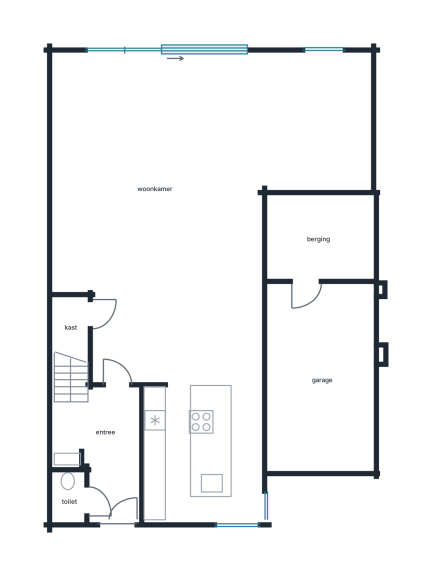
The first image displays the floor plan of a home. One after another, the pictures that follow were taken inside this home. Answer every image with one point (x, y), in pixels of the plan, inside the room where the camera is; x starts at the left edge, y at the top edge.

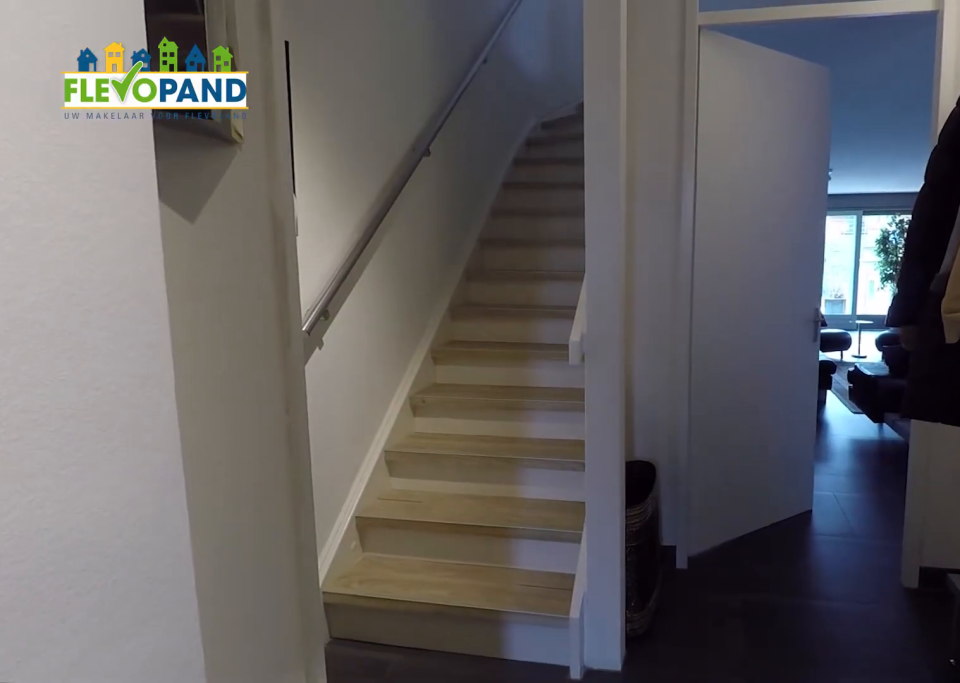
(106, 447)
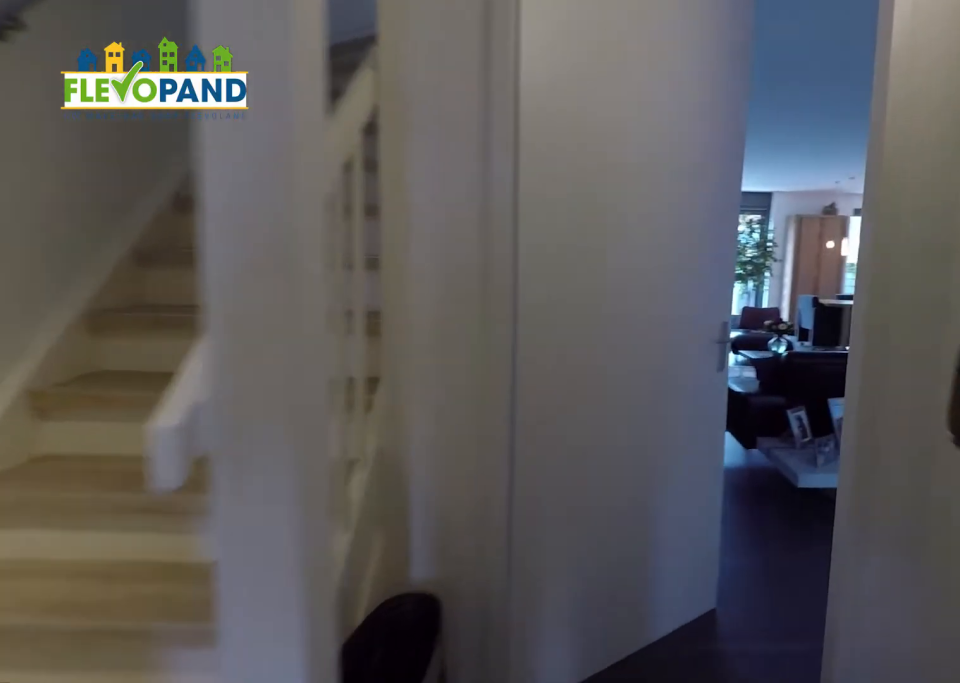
(106, 447)
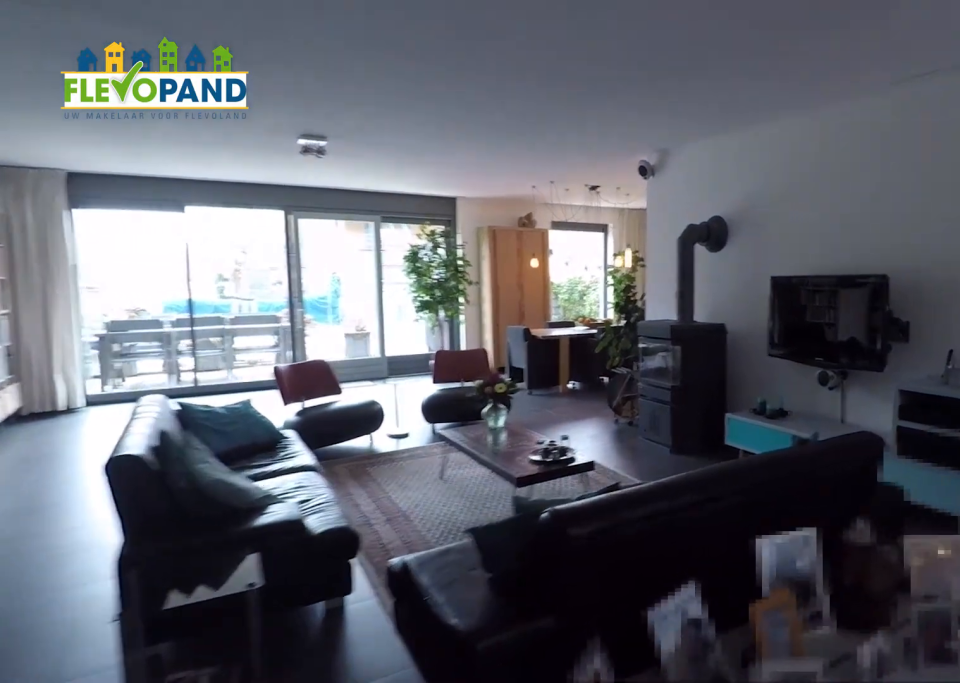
(190, 175)
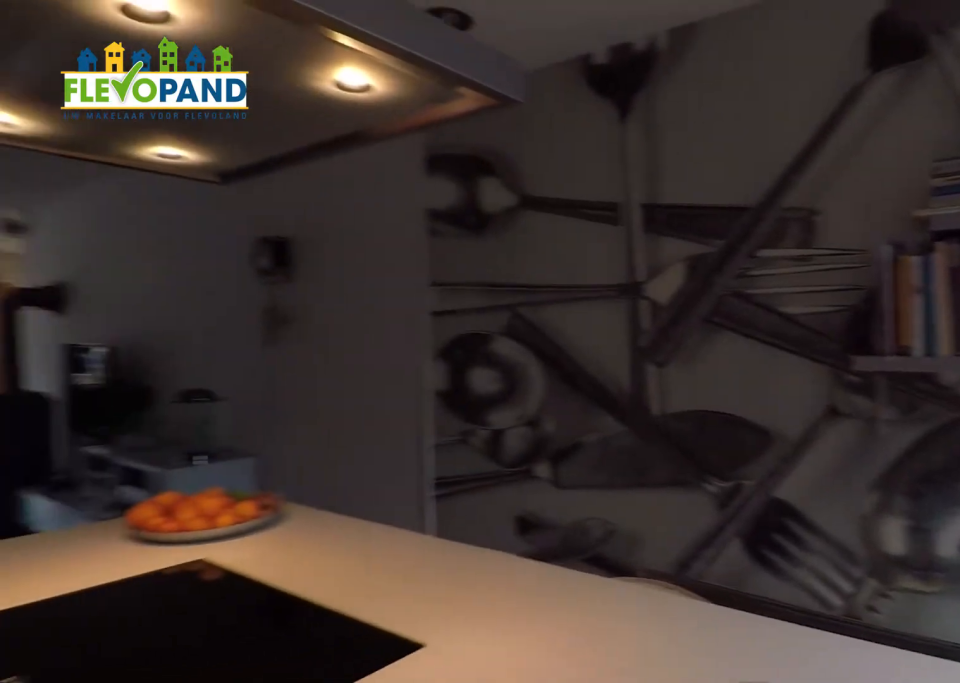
(202, 452)
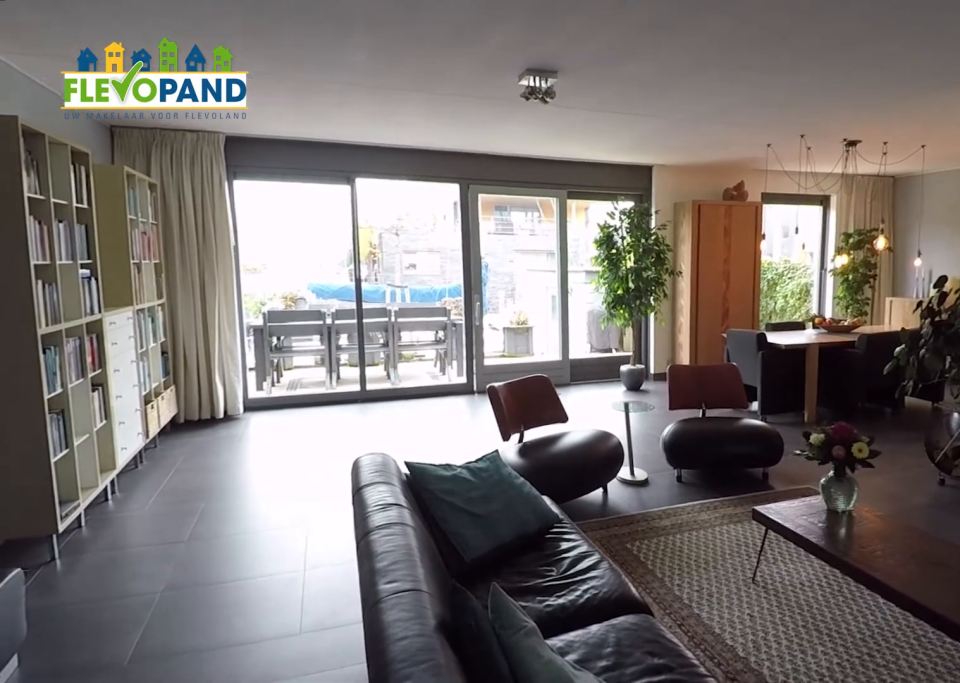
(190, 175)
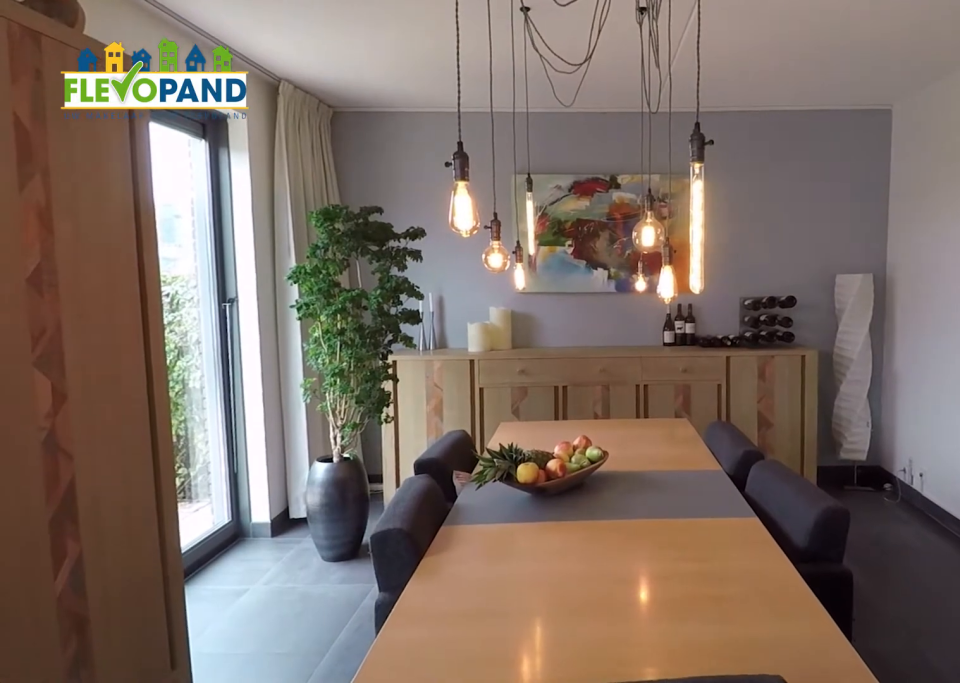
(190, 175)
